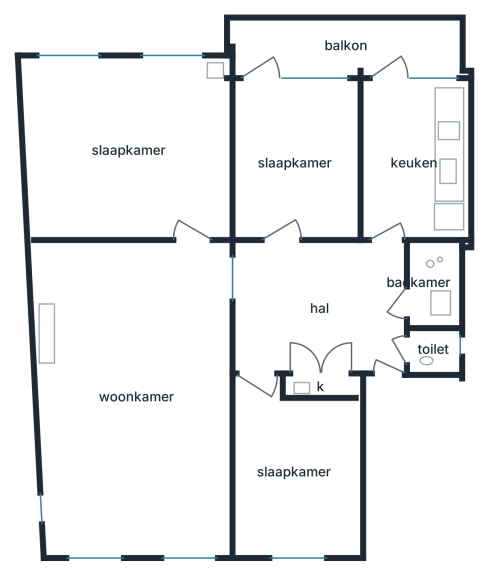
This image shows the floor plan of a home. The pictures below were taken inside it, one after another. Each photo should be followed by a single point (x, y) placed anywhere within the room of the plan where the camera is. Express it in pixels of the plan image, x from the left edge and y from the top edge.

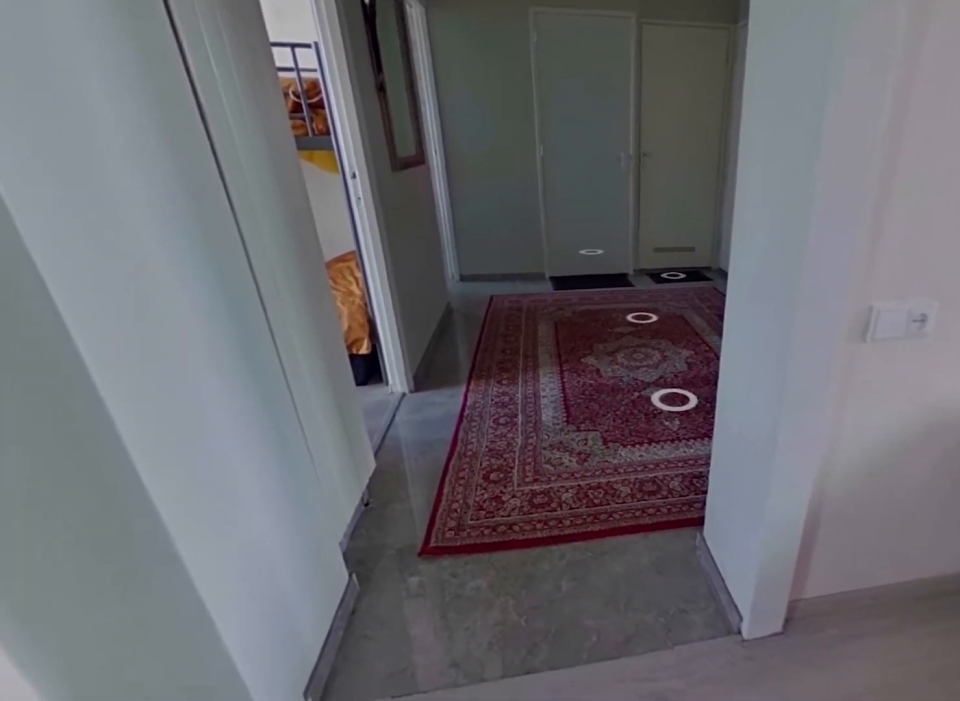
(137, 397)
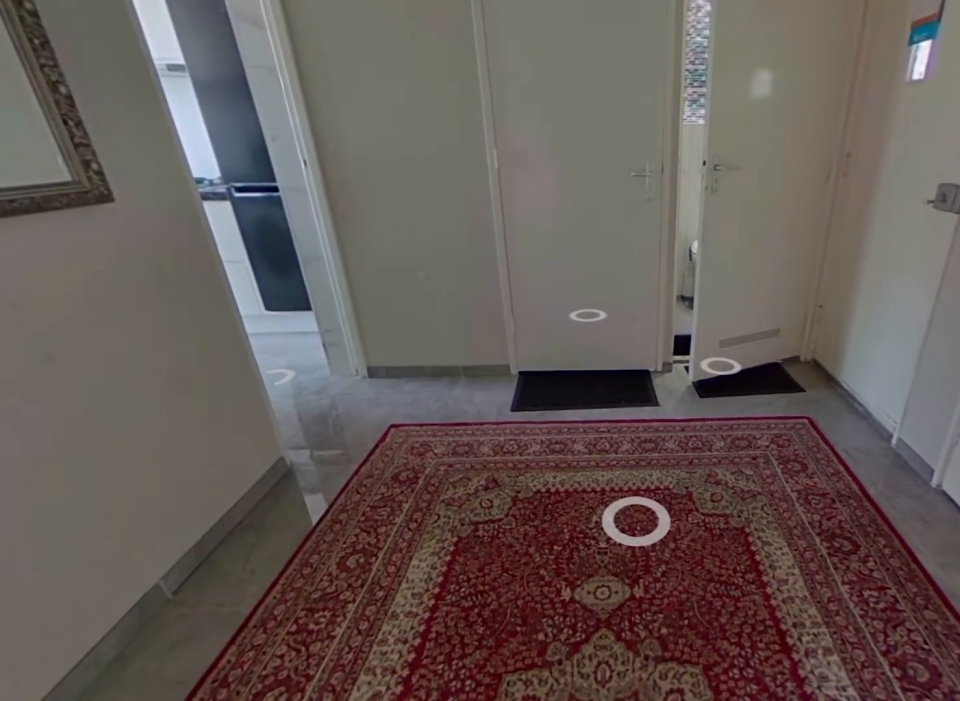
(318, 304)
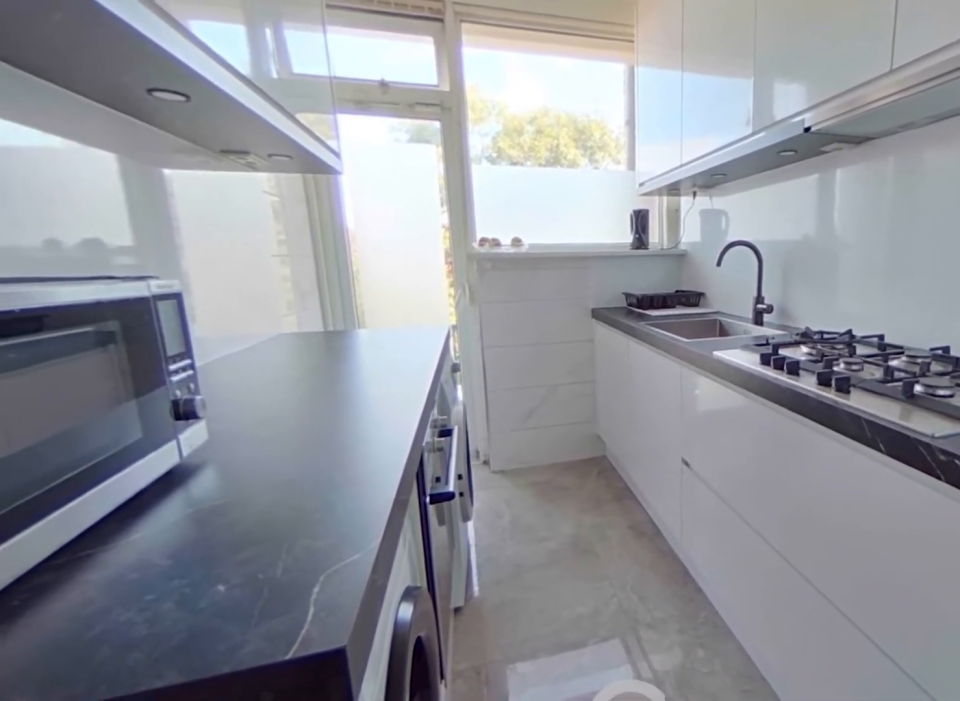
(413, 160)
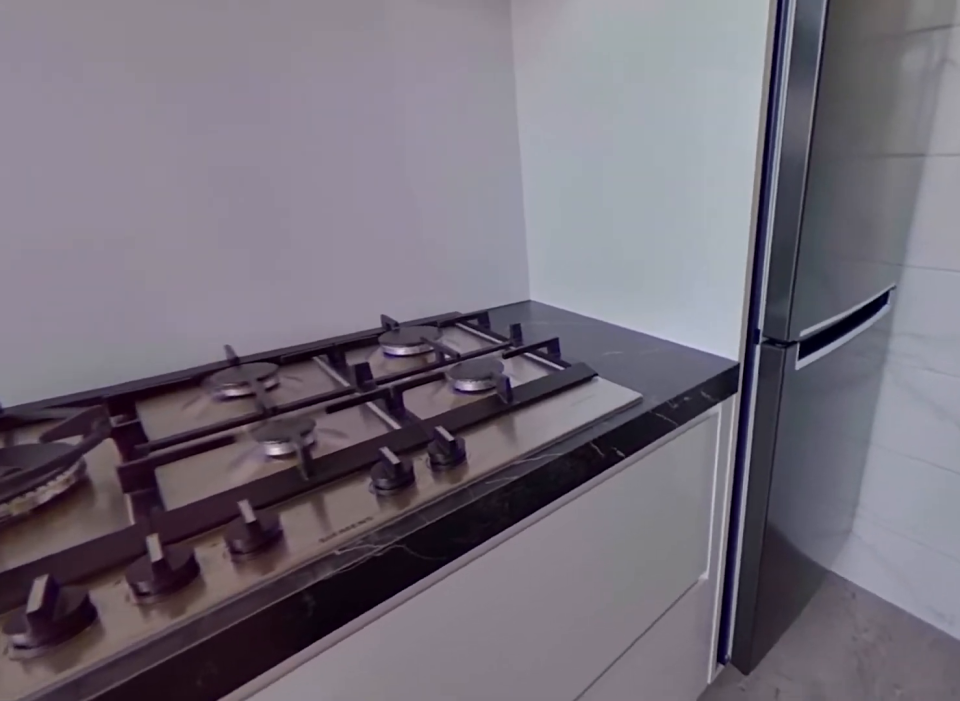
(413, 160)
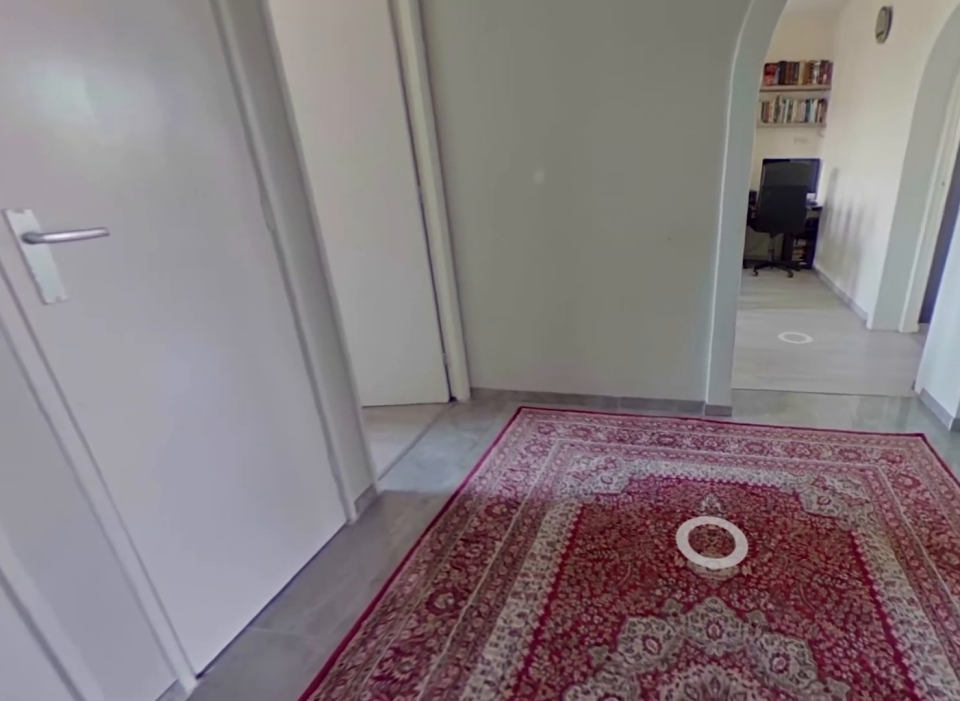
(318, 304)
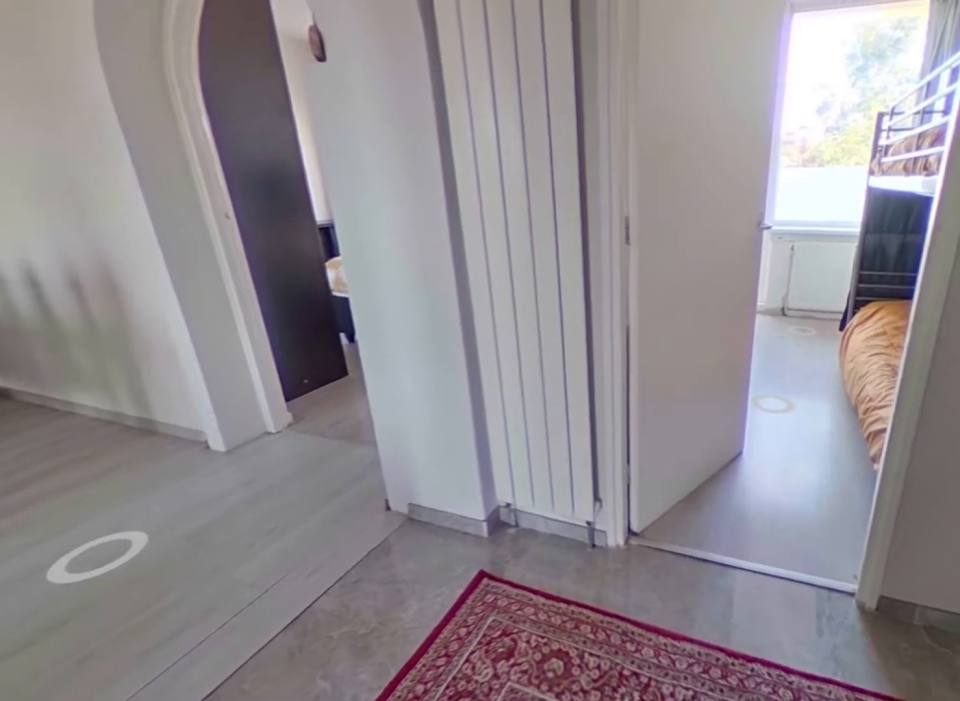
(318, 304)
